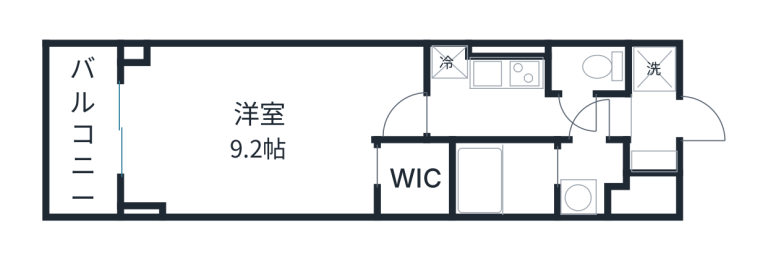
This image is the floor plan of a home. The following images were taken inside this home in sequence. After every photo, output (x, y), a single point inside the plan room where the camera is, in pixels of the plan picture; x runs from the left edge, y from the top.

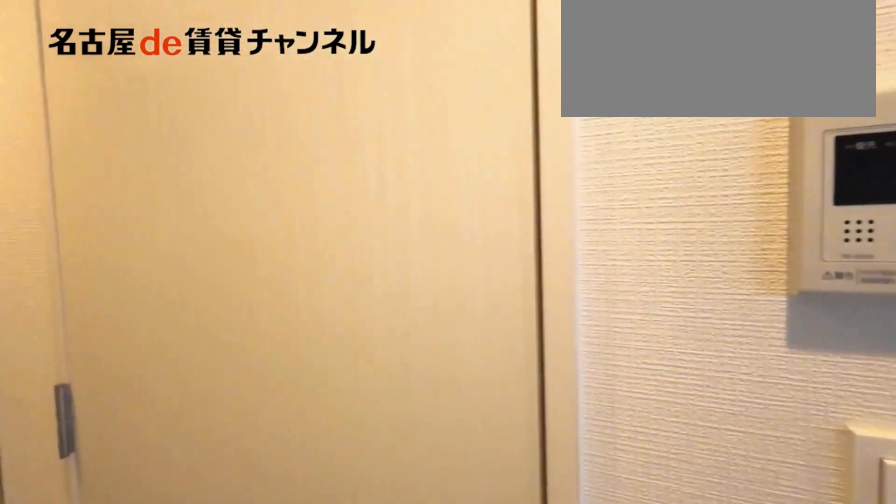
(524, 114)
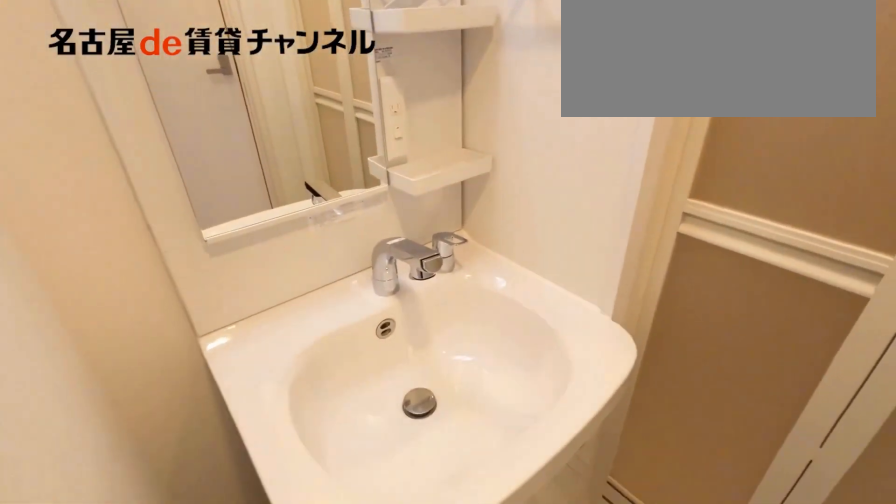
(590, 177)
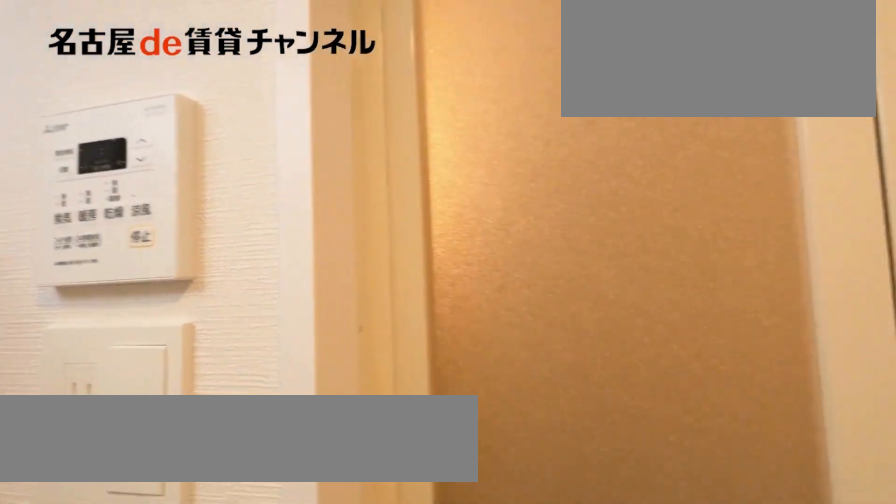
(590, 177)
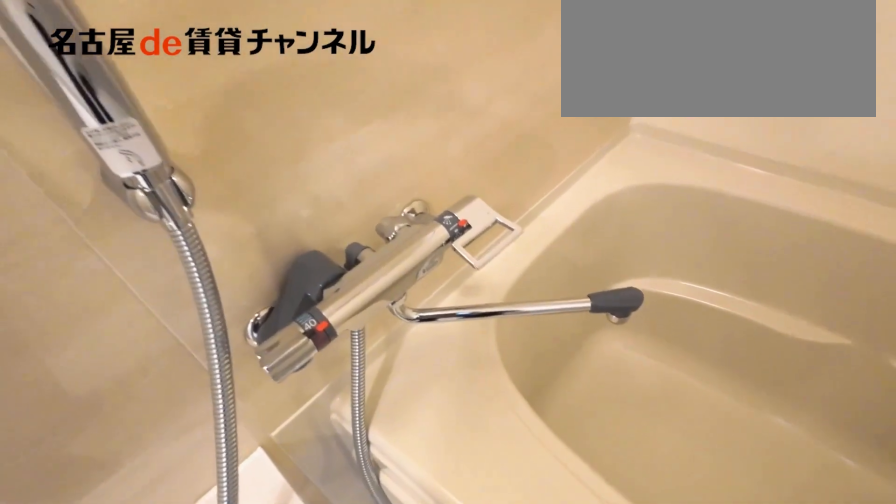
(505, 180)
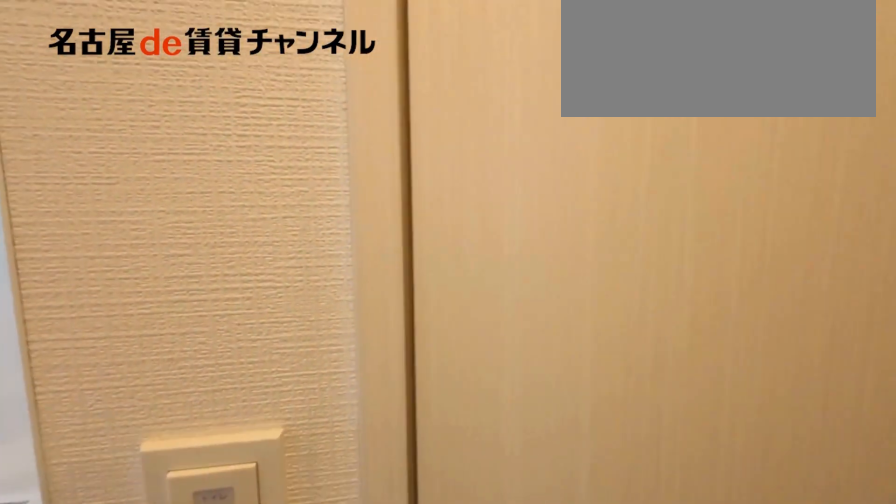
(524, 114)
